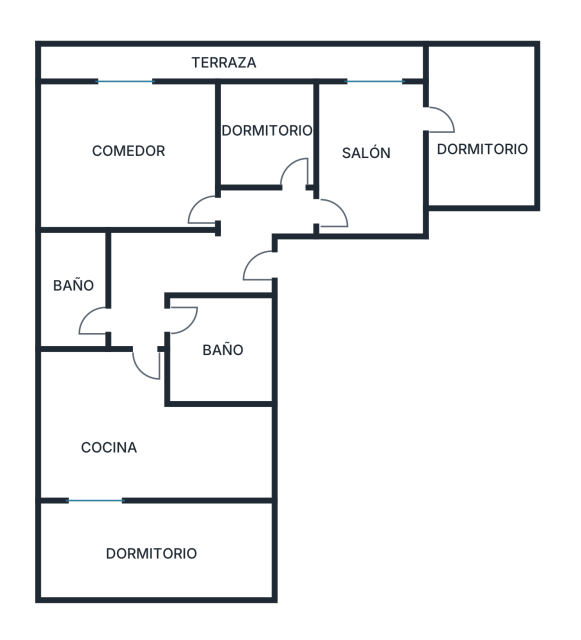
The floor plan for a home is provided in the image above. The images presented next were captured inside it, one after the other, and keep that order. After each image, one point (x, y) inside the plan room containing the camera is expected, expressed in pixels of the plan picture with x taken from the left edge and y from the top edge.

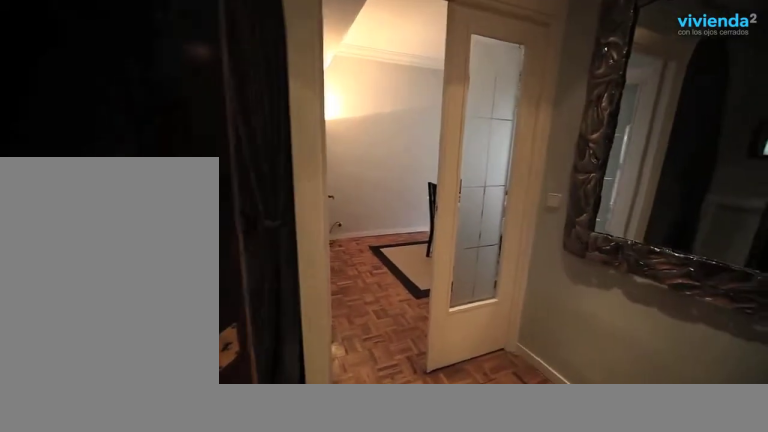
(243, 257)
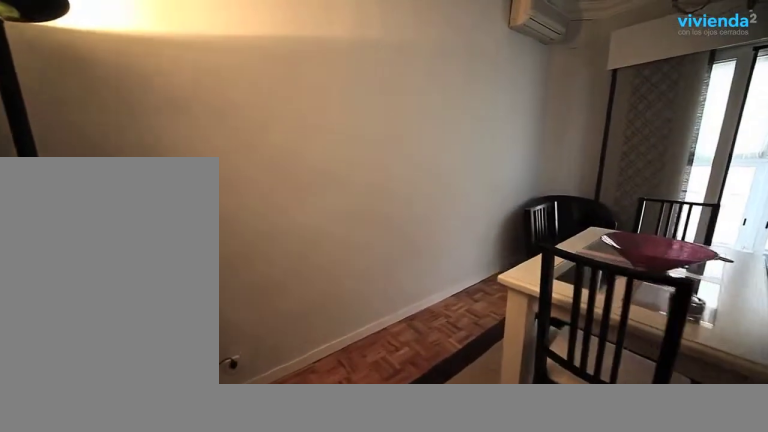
(144, 191)
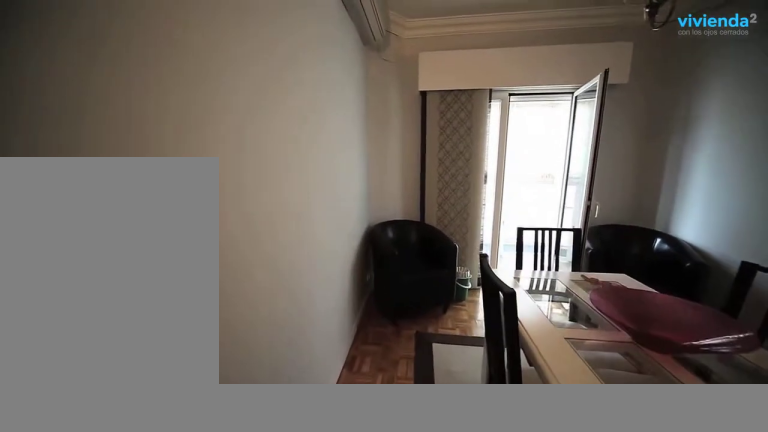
(144, 190)
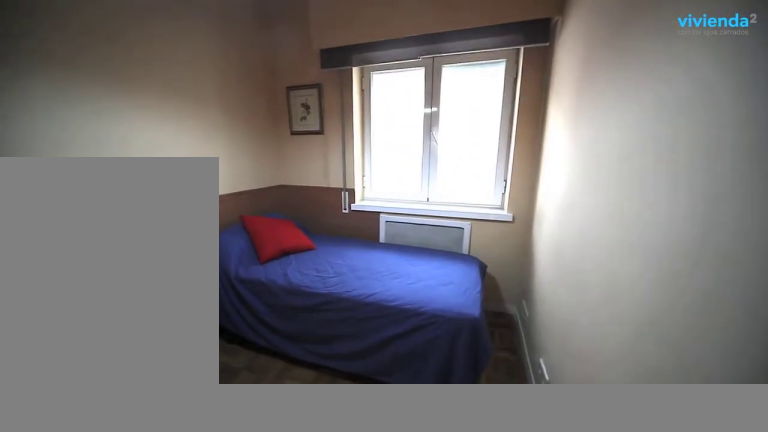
(266, 144)
